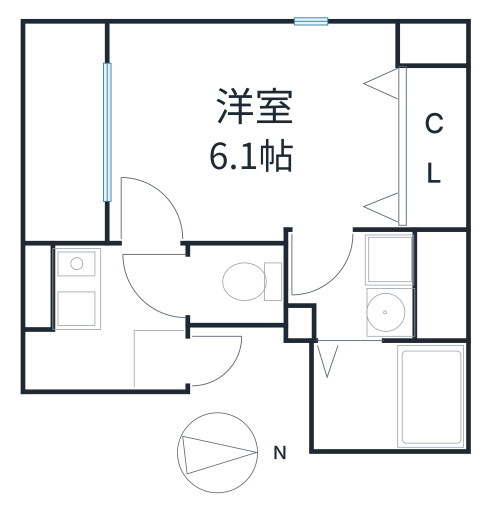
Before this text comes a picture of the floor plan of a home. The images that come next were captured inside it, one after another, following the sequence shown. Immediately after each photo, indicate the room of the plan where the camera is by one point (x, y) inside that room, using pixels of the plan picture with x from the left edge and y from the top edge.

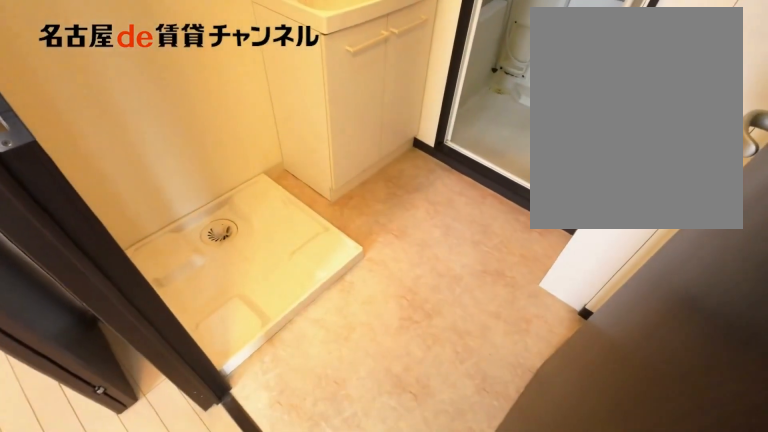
(353, 286)
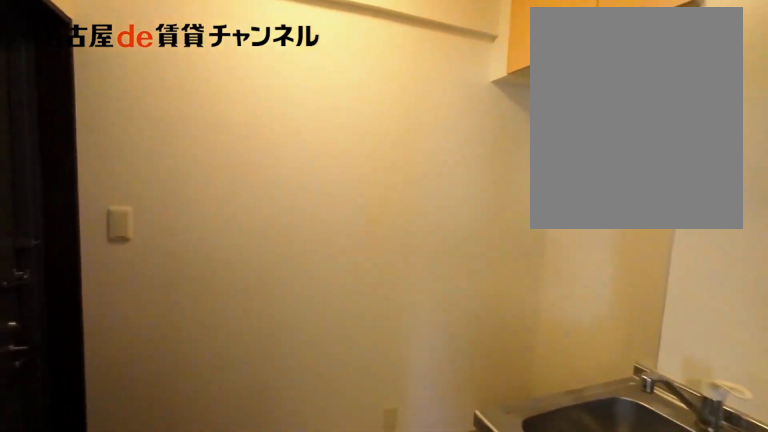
(98, 312)
